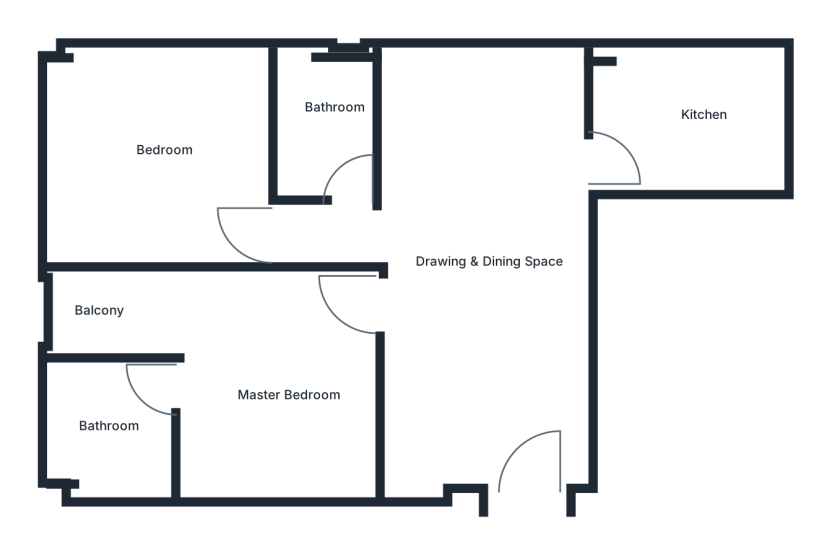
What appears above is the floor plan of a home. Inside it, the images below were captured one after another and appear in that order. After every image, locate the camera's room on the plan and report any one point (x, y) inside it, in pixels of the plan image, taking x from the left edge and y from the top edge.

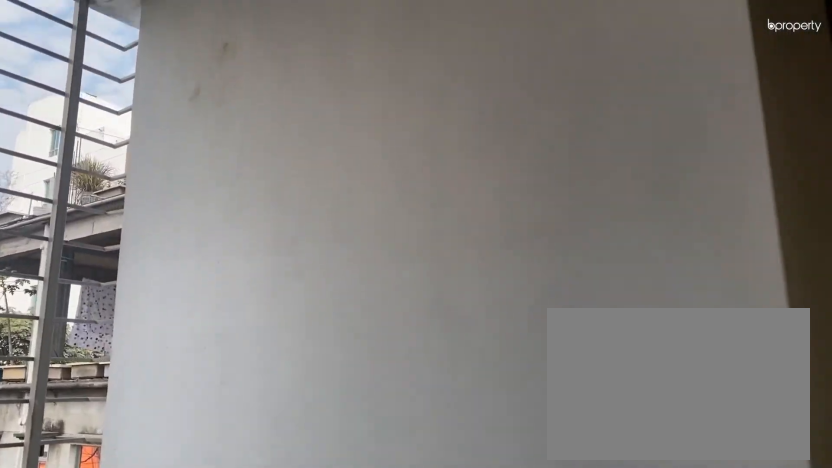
(94, 308)
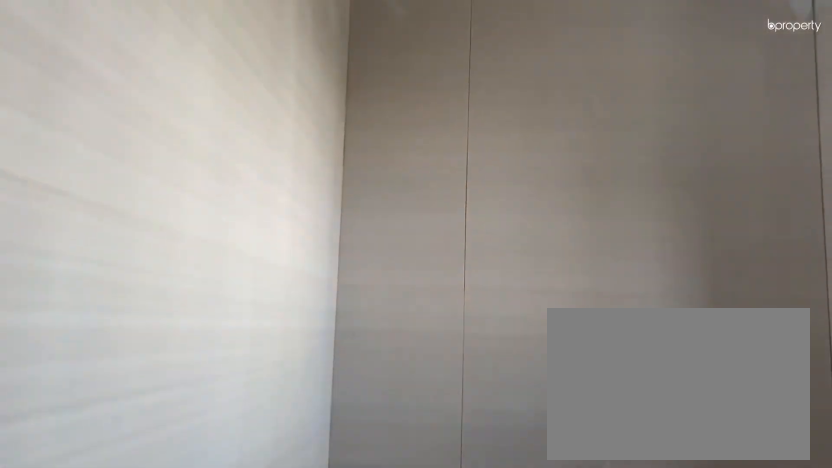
(111, 427)
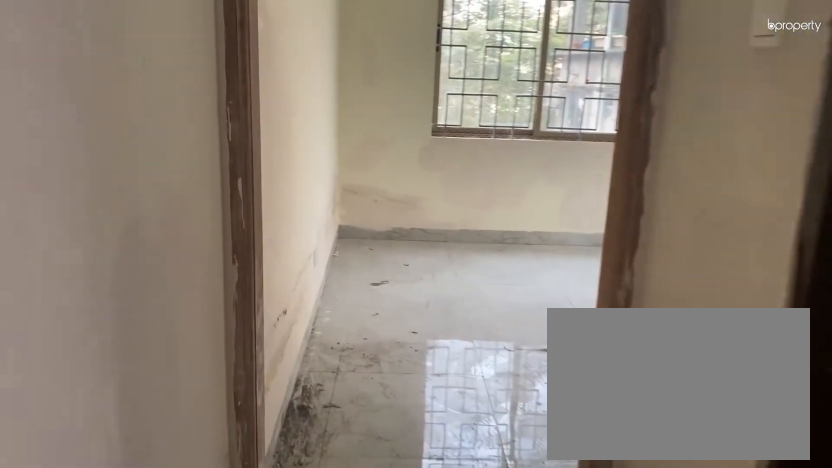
(330, 233)
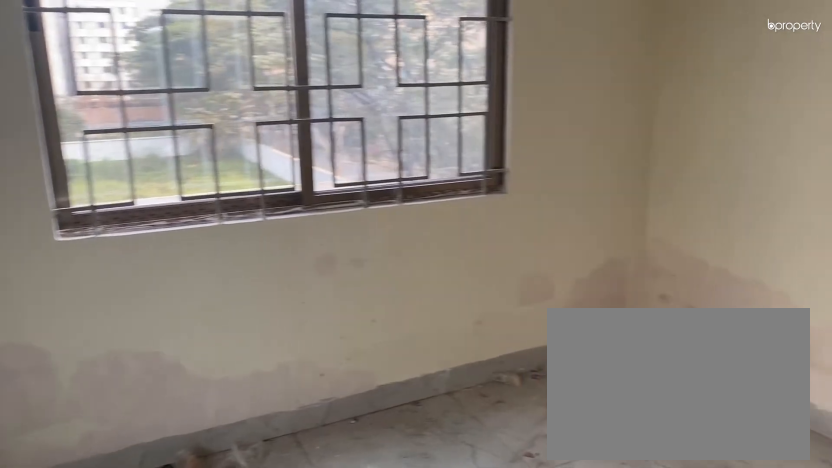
(156, 136)
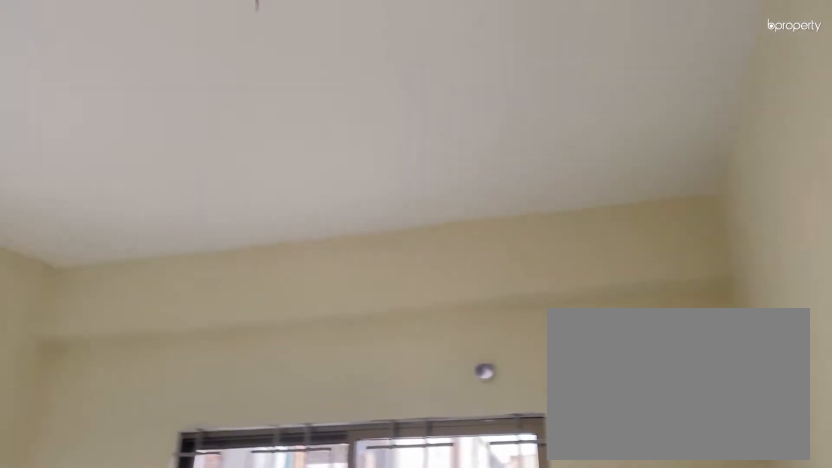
(156, 136)
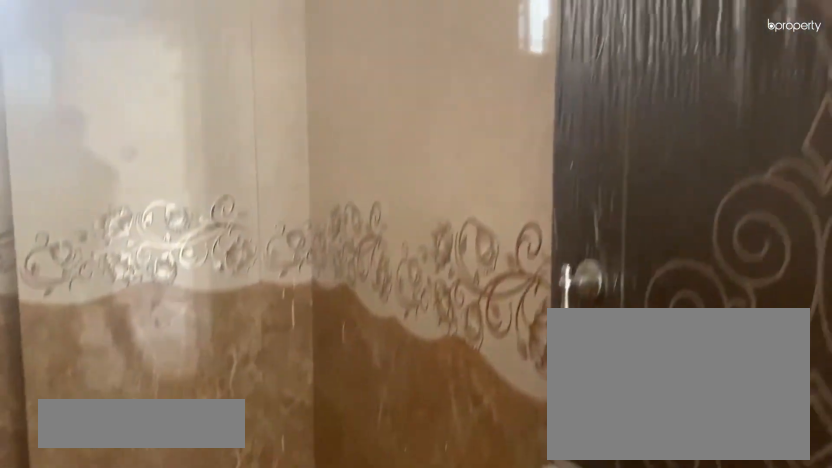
(343, 189)
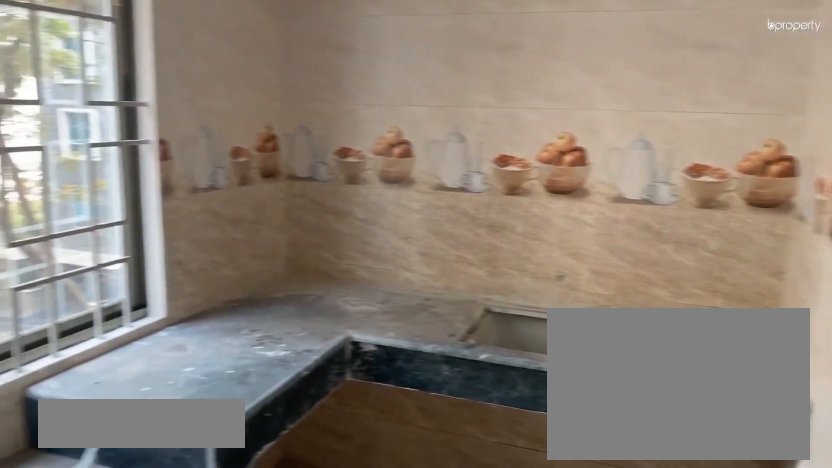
(680, 133)
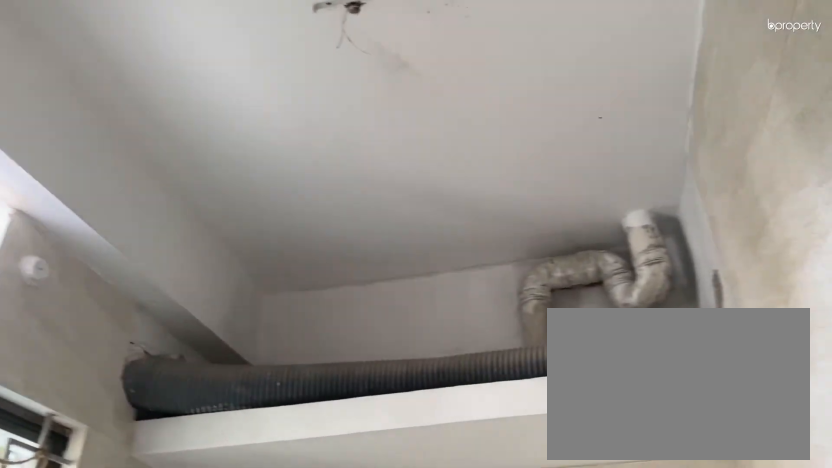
(680, 133)
